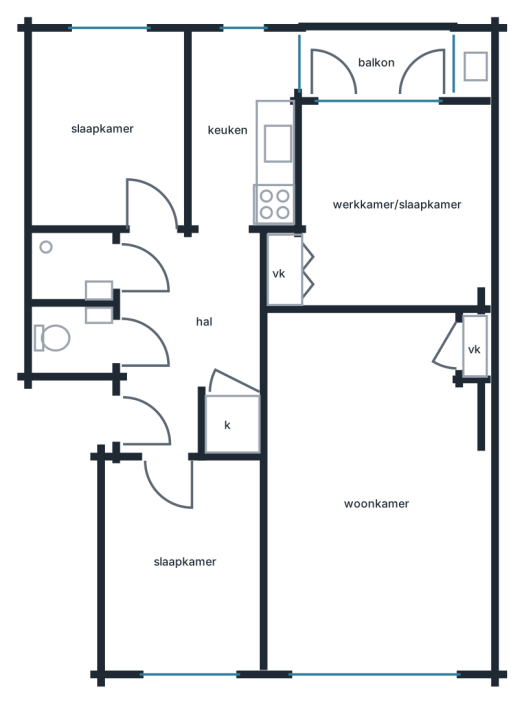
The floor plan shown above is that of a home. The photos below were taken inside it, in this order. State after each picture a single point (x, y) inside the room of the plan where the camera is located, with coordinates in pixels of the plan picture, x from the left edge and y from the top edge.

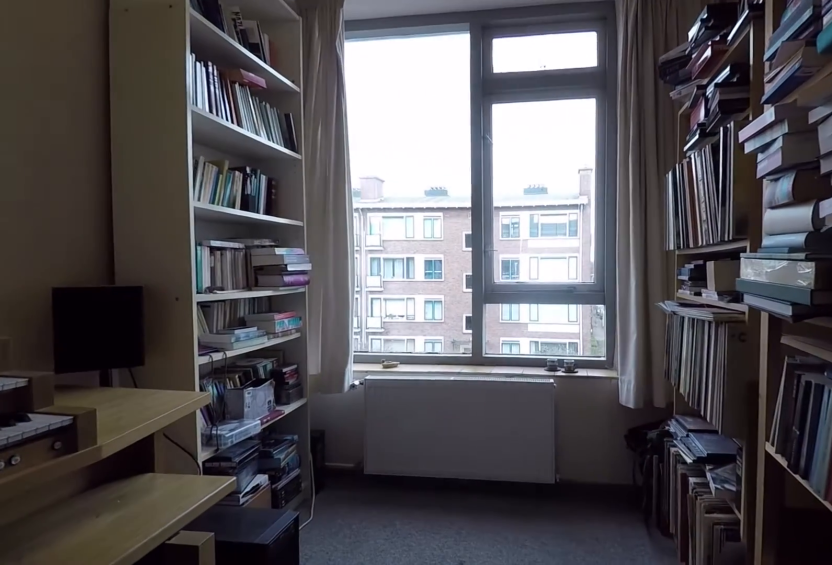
(183, 565)
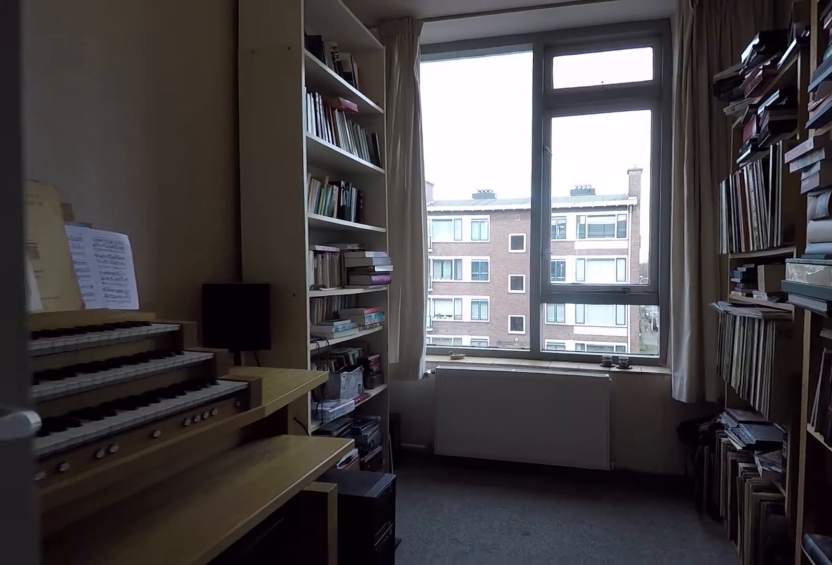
(183, 565)
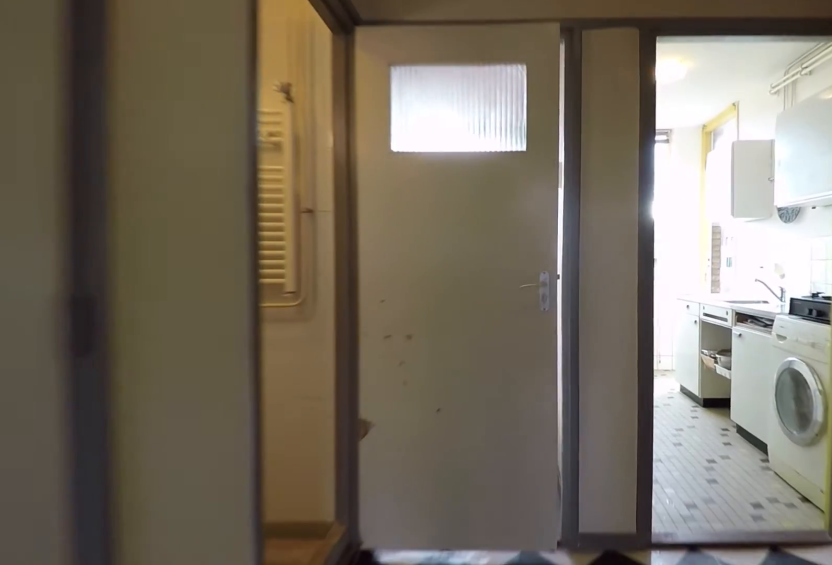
(183, 331)
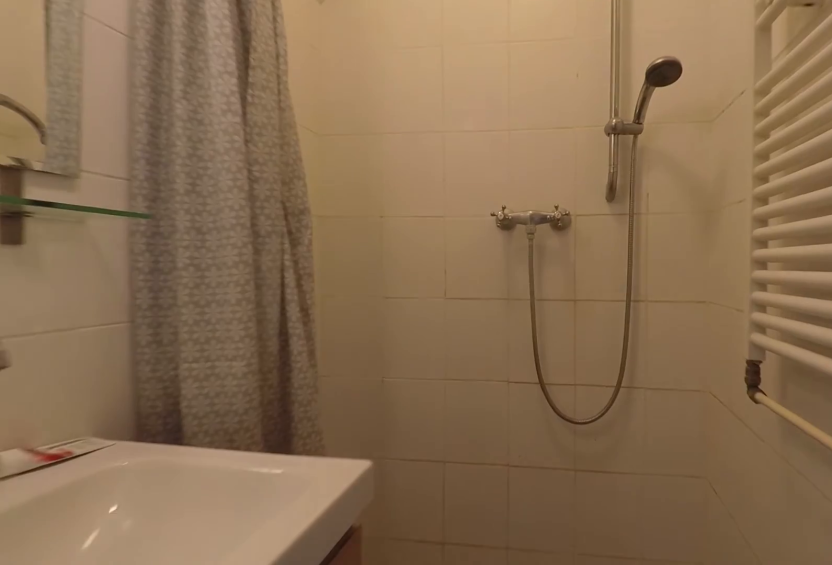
(77, 265)
